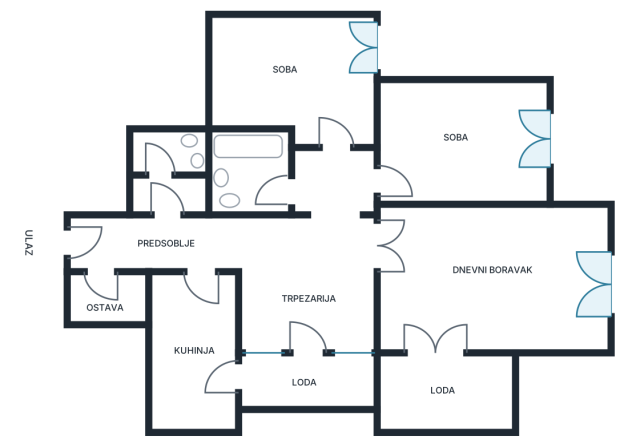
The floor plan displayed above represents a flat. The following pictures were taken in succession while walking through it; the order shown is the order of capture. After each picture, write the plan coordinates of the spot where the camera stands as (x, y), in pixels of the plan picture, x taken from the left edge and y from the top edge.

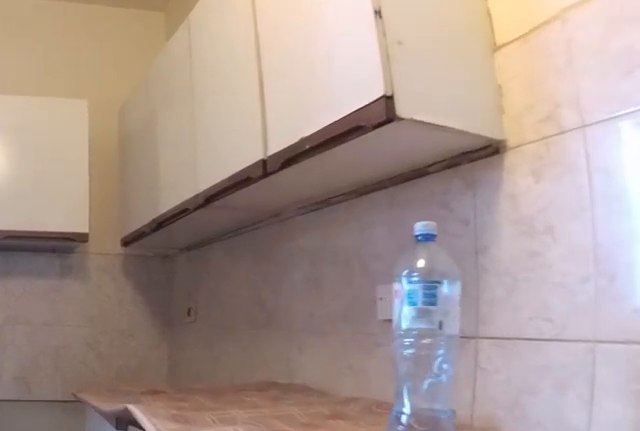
(196, 304)
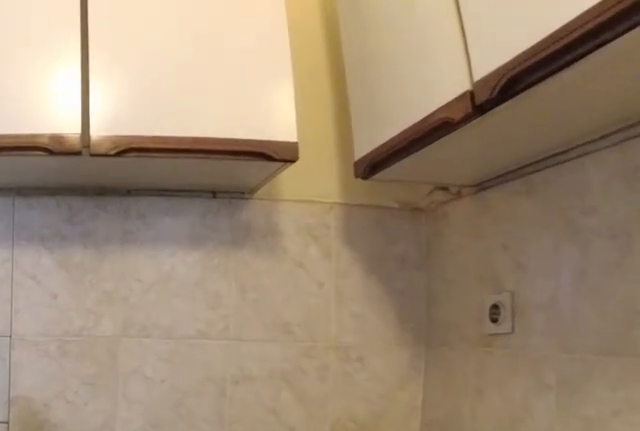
(196, 340)
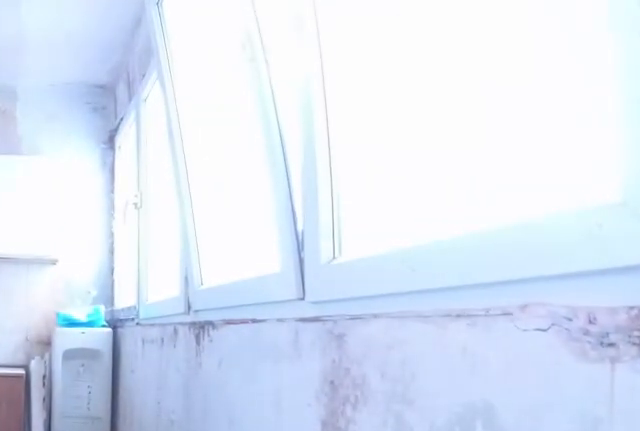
(244, 381)
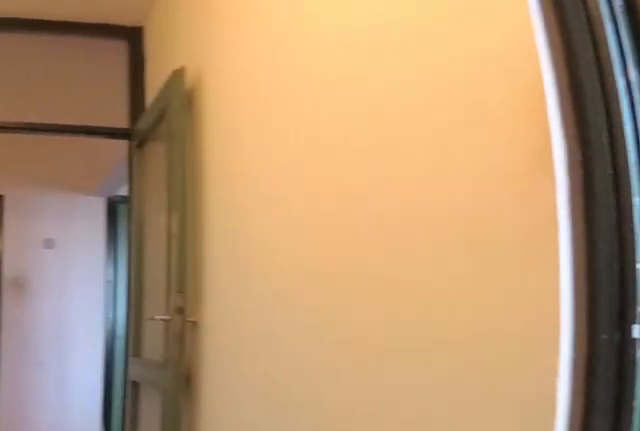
(200, 406)
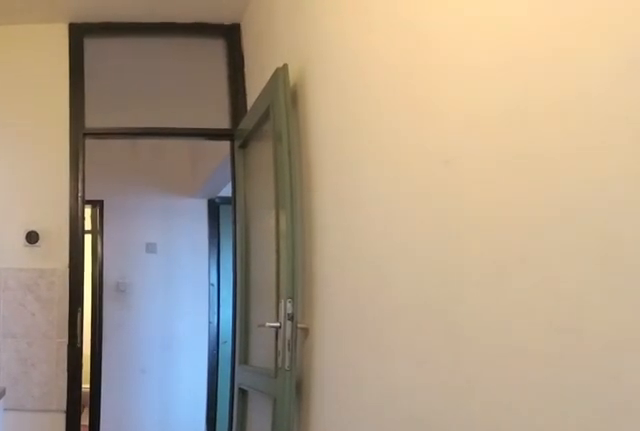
(196, 414)
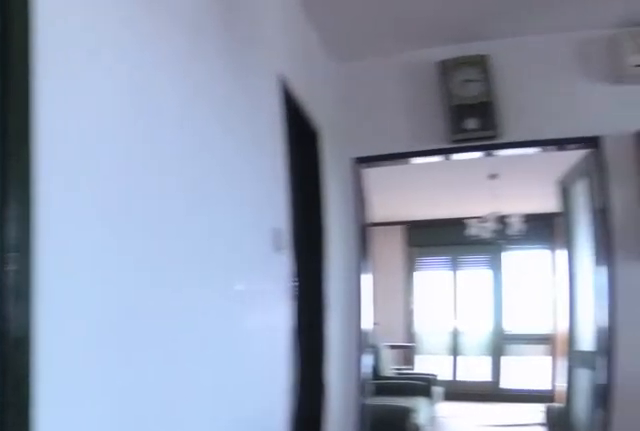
(191, 253)
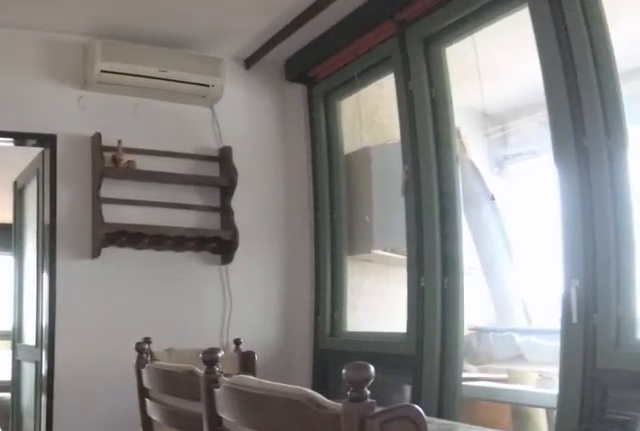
(228, 239)
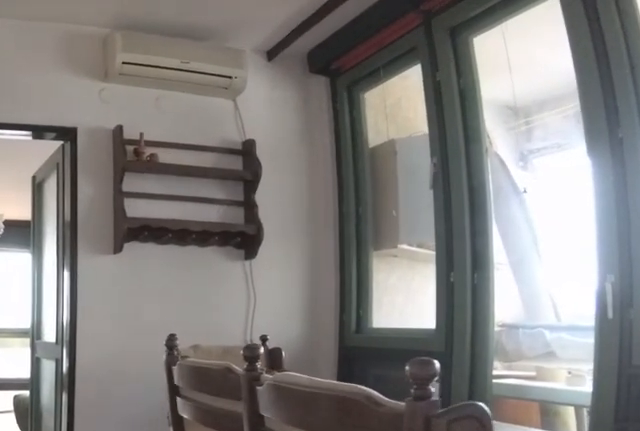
(235, 241)
